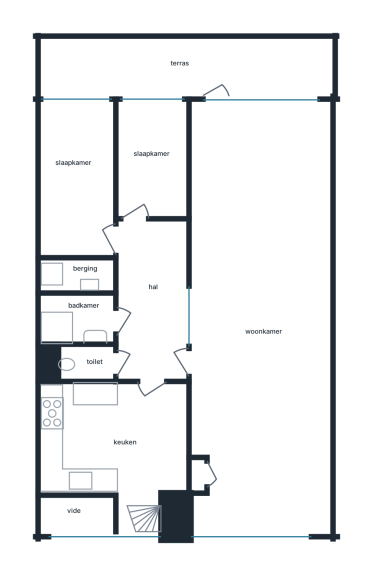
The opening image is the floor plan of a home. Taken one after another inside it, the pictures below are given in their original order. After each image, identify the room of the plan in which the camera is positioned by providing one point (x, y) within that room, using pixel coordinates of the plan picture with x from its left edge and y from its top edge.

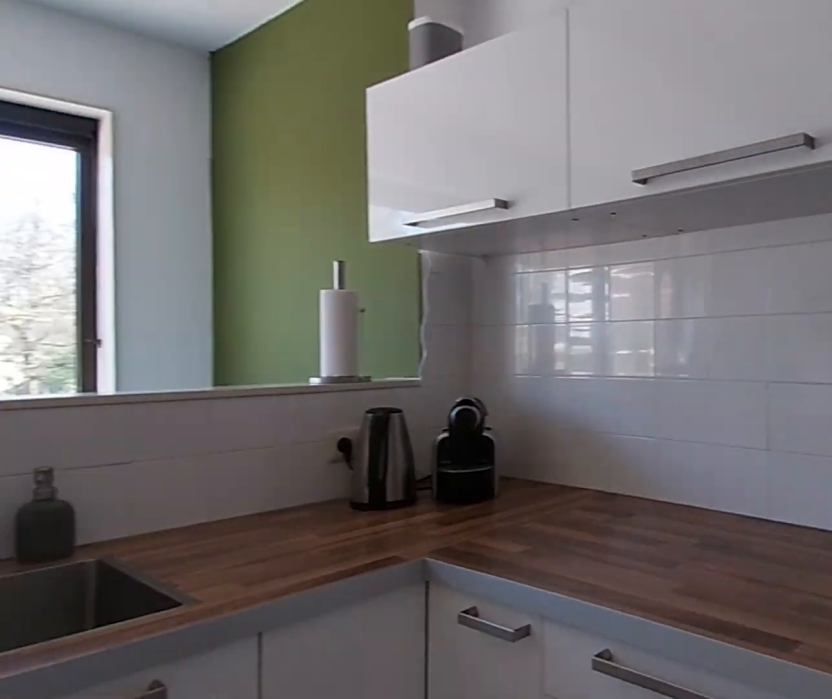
(115, 441)
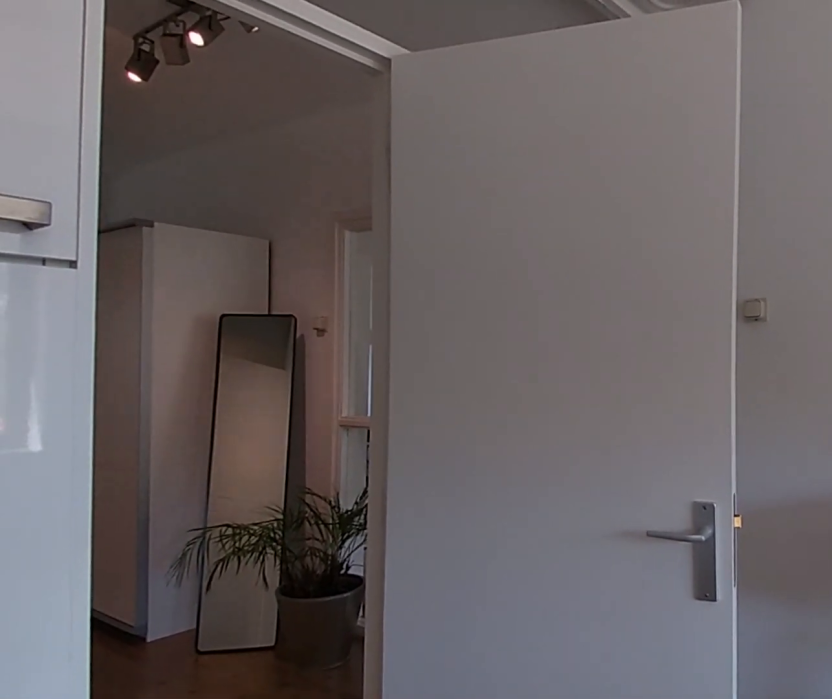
(115, 441)
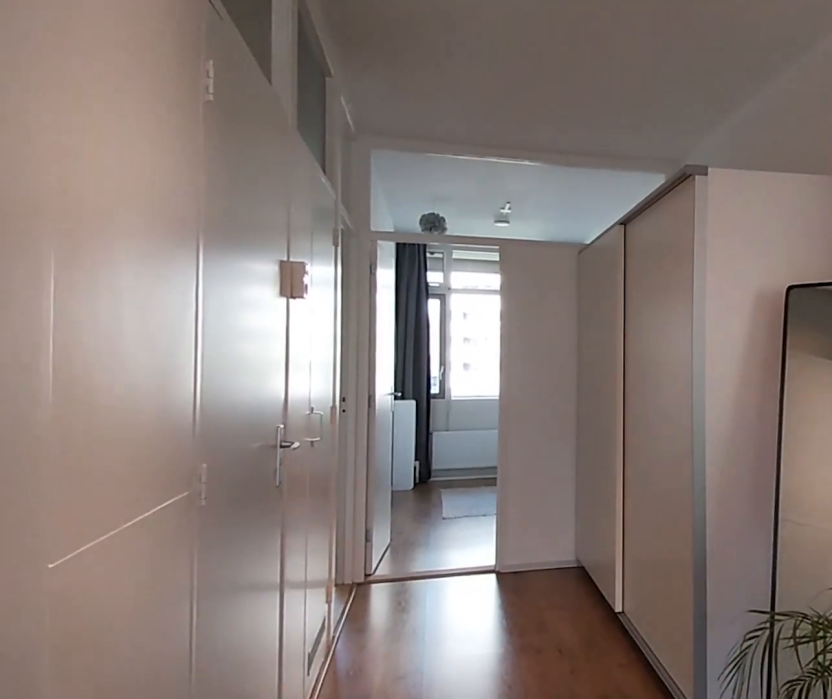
(152, 301)
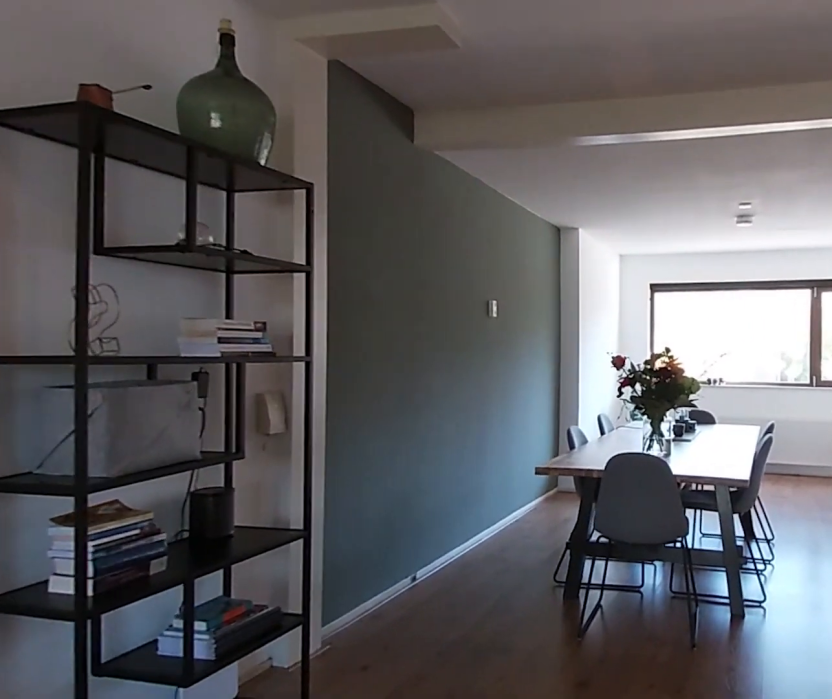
(268, 209)
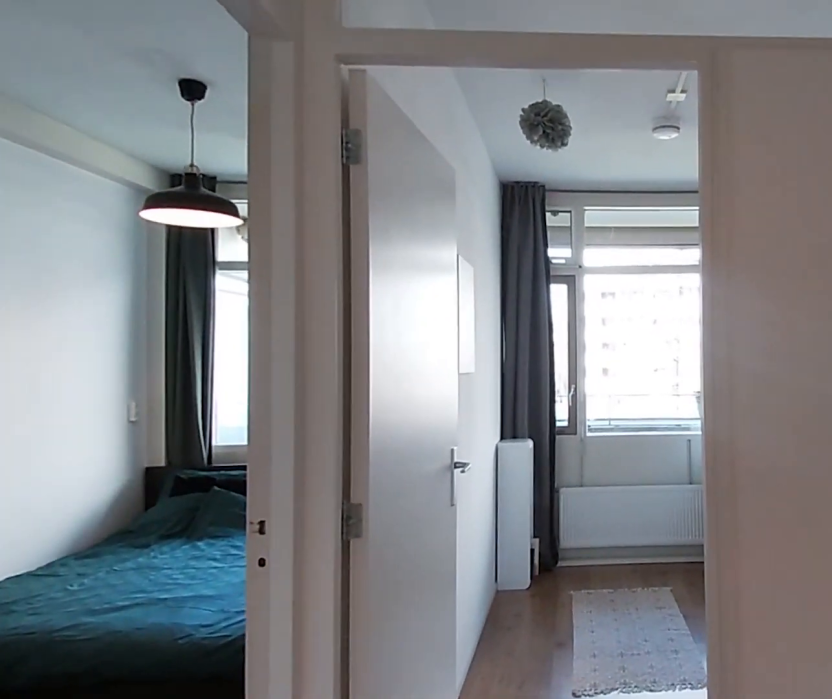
(152, 301)
